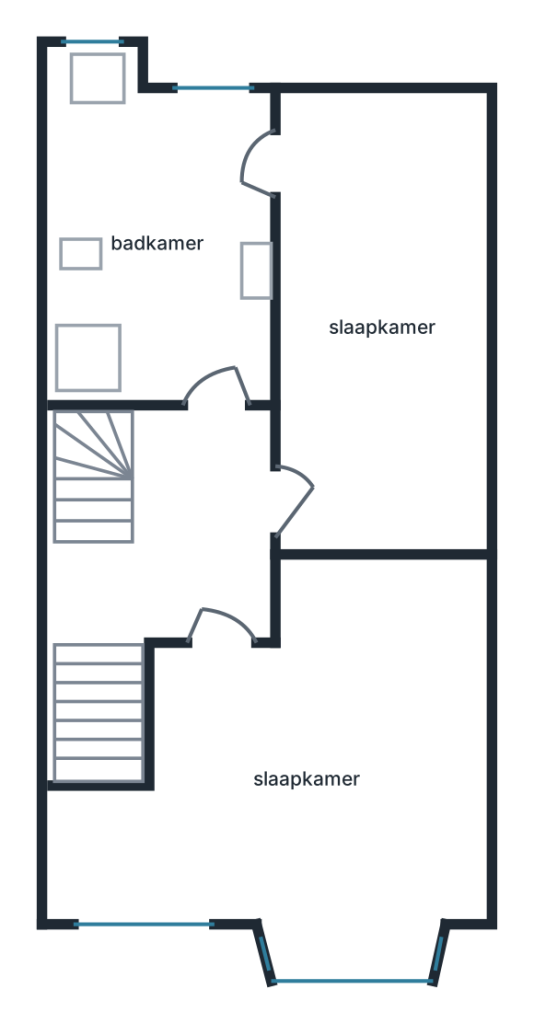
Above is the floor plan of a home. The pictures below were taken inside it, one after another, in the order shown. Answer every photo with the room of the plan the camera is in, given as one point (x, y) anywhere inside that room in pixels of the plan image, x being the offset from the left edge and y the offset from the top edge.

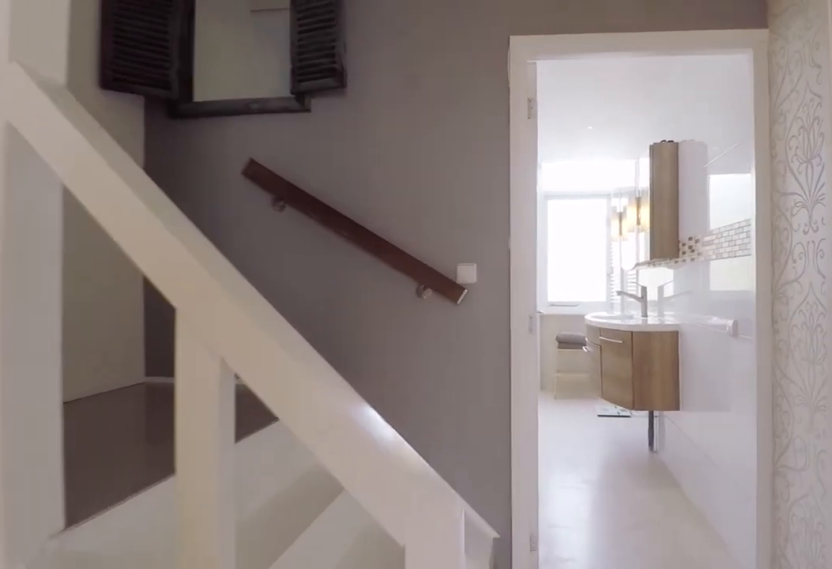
(180, 540)
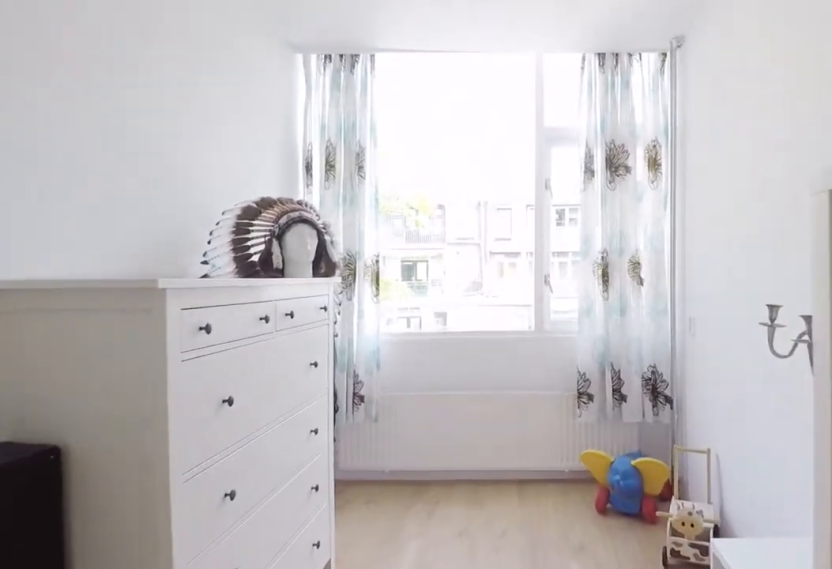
(380, 323)
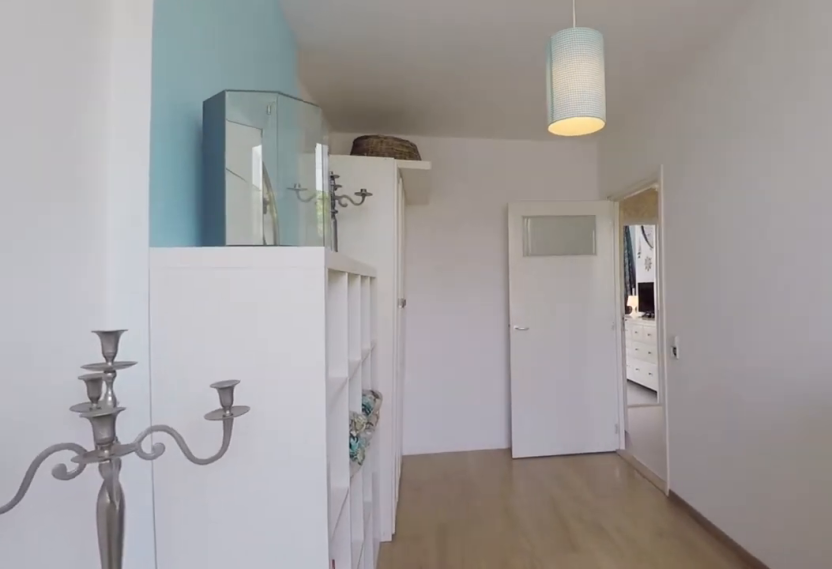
(380, 323)
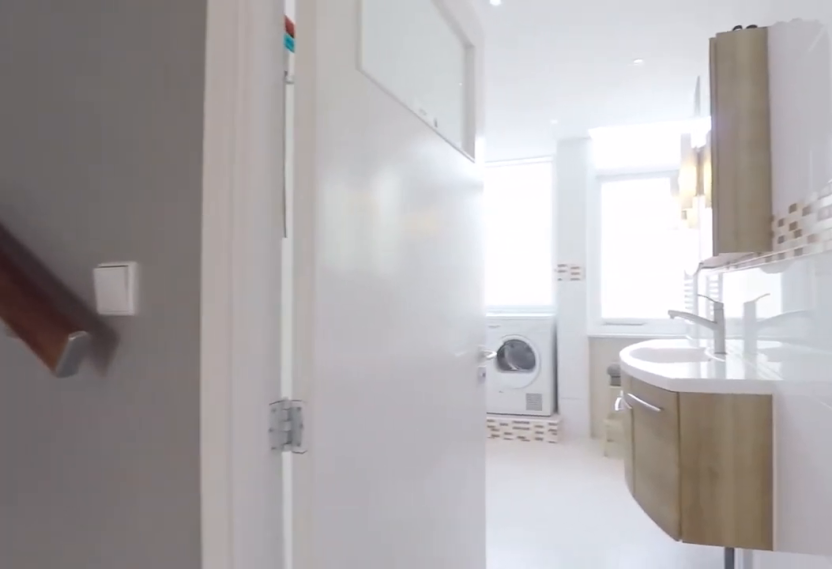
(181, 541)
